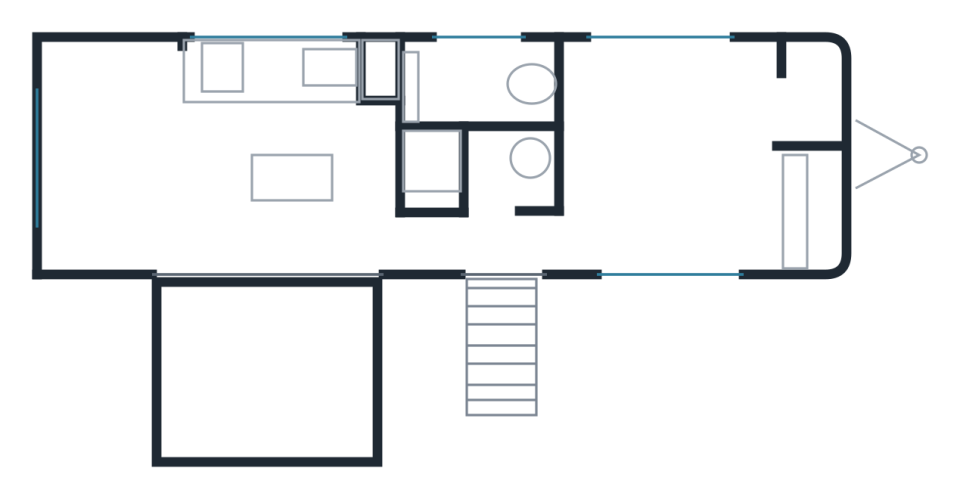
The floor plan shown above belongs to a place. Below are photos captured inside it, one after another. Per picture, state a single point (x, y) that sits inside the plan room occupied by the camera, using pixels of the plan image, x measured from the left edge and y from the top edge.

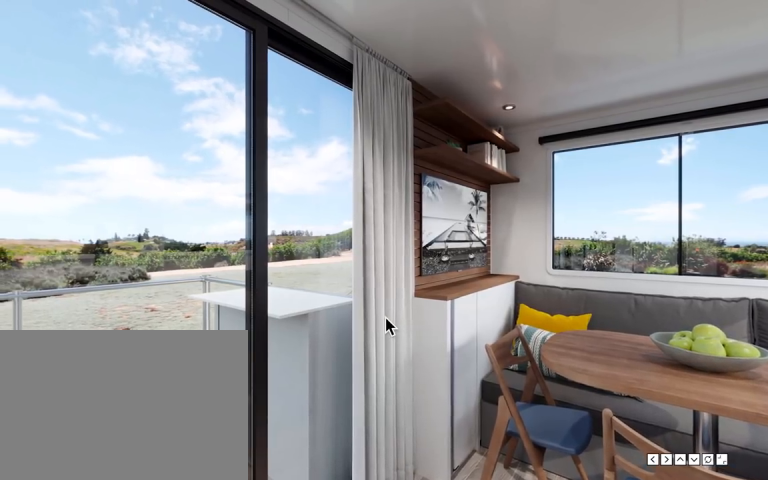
(290, 165)
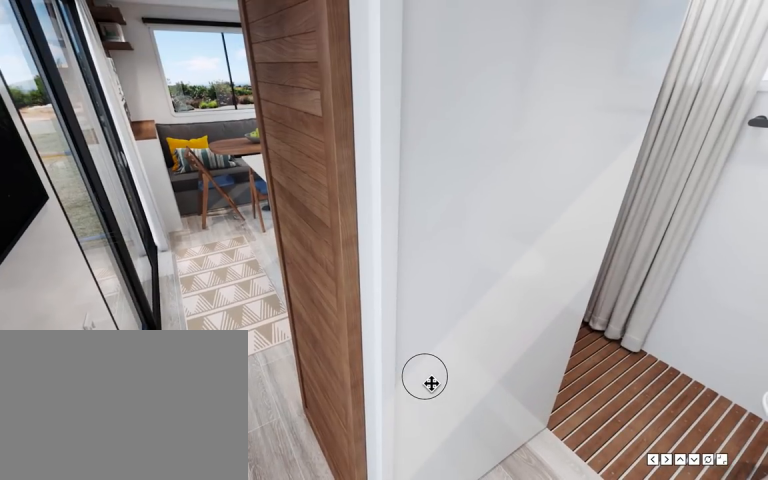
(482, 244)
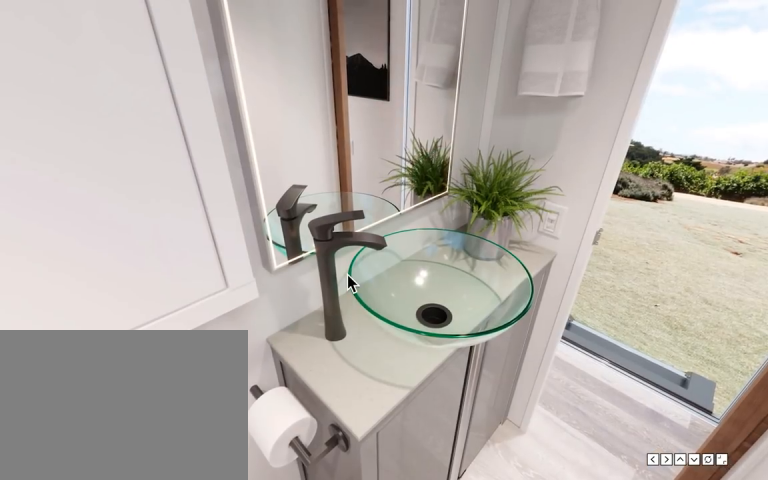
(484, 132)
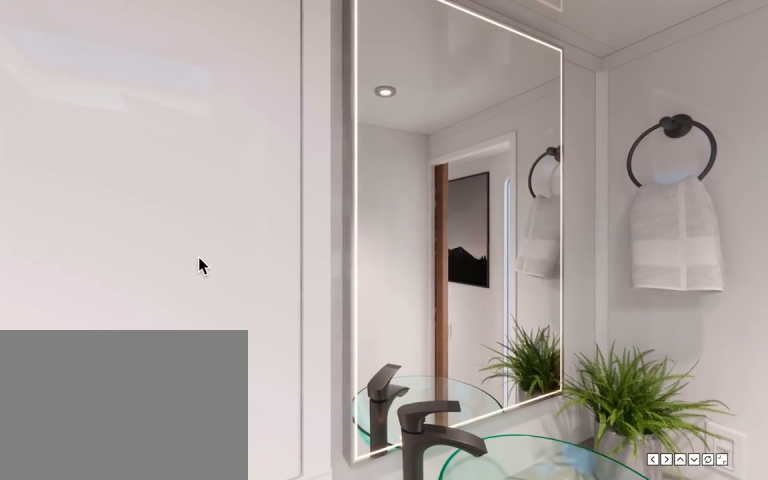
(482, 166)
